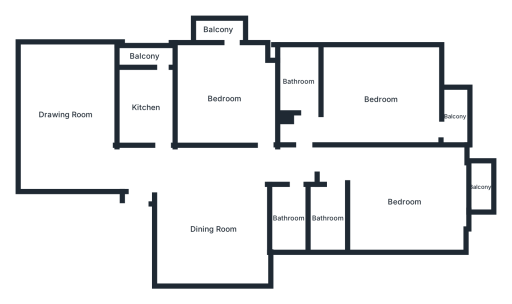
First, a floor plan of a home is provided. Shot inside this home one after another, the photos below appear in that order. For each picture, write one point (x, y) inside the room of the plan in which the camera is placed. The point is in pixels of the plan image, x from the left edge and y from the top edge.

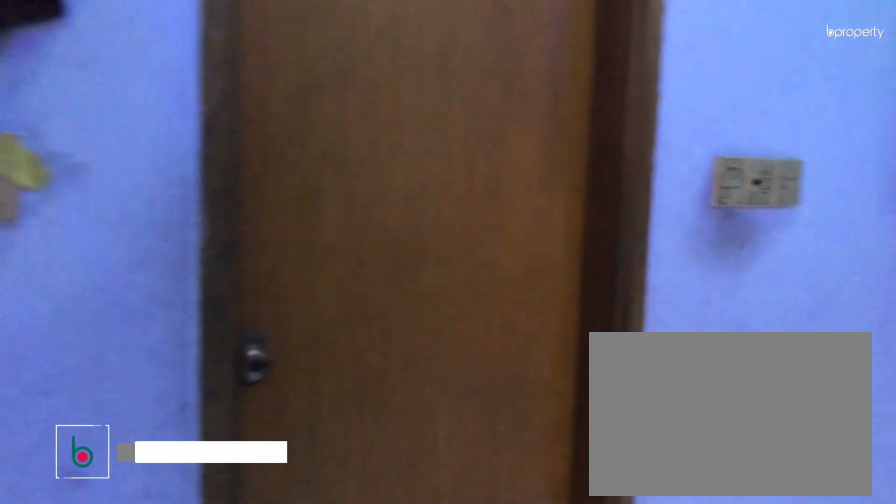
(212, 230)
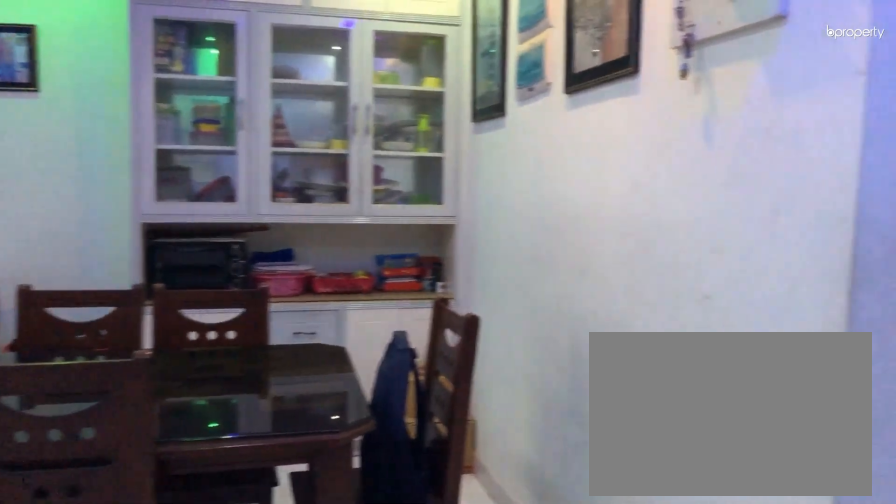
(212, 230)
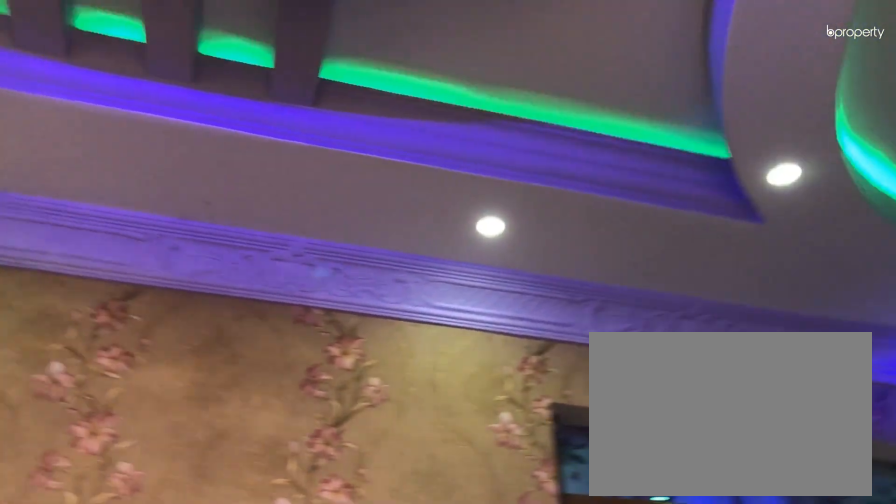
(64, 115)
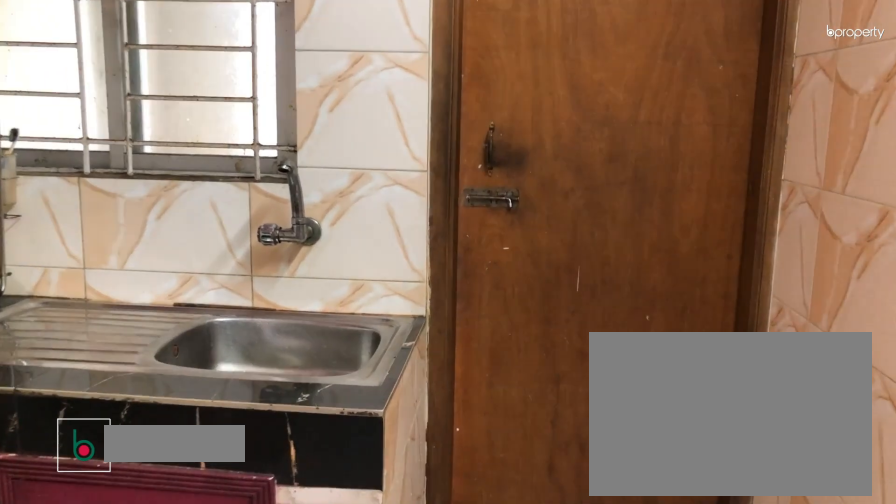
(147, 107)
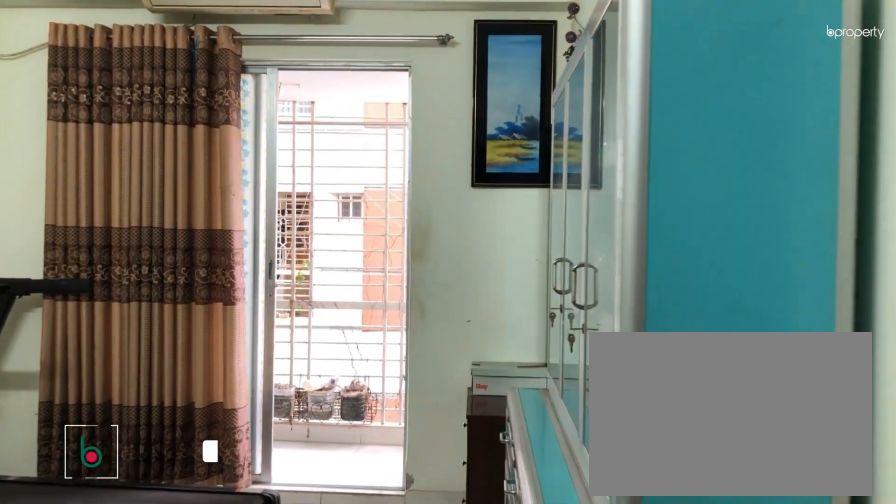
(225, 98)
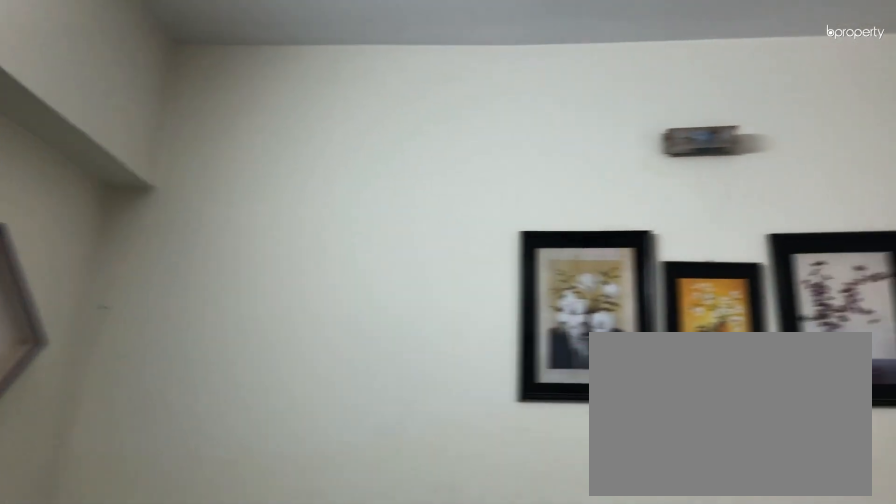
(225, 98)
